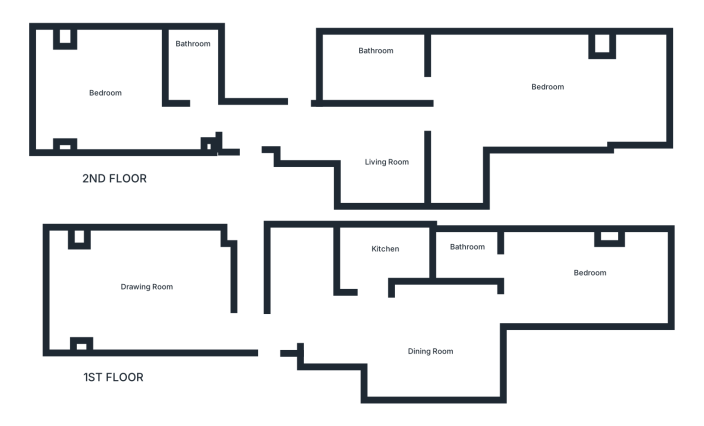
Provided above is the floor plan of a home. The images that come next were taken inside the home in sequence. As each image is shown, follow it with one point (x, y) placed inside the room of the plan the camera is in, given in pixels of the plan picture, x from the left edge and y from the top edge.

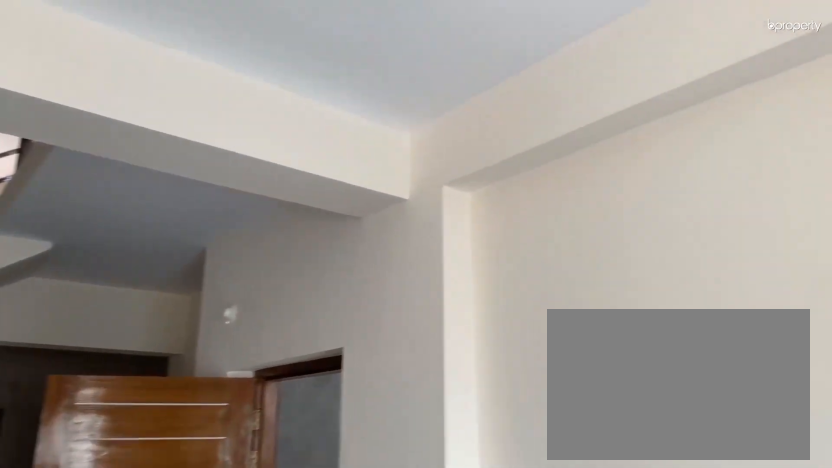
(136, 299)
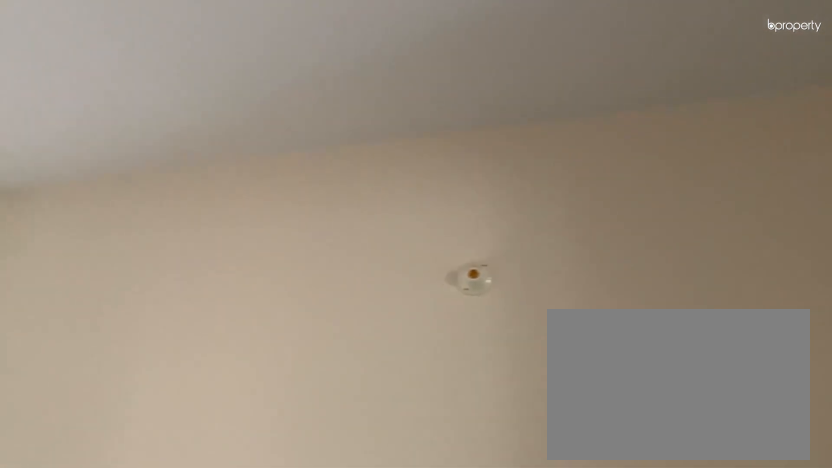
(423, 340)
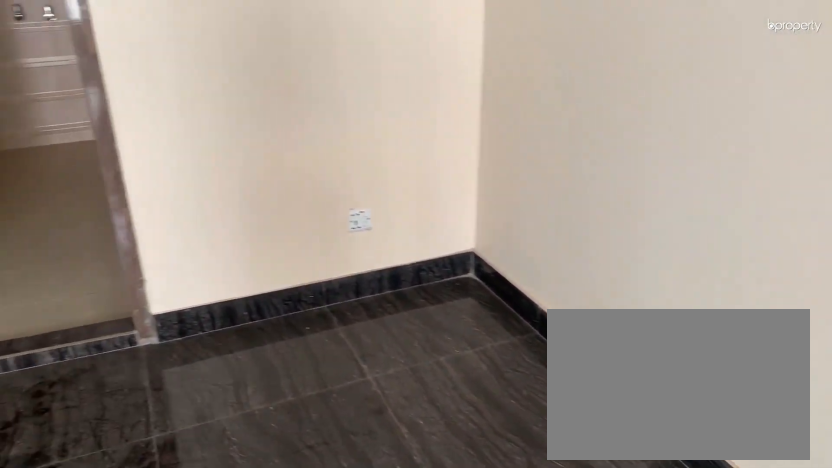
(542, 99)
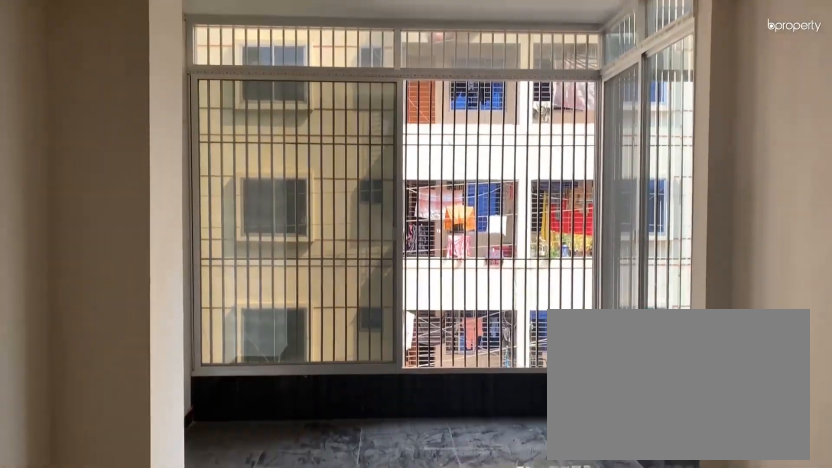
(528, 88)
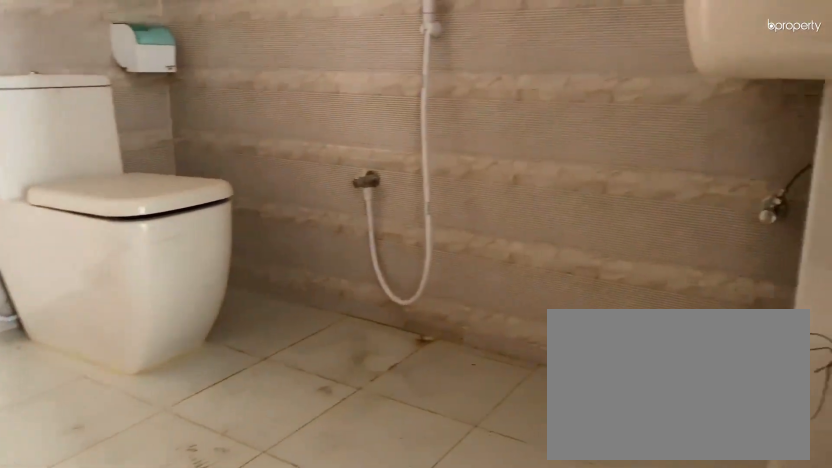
(371, 63)
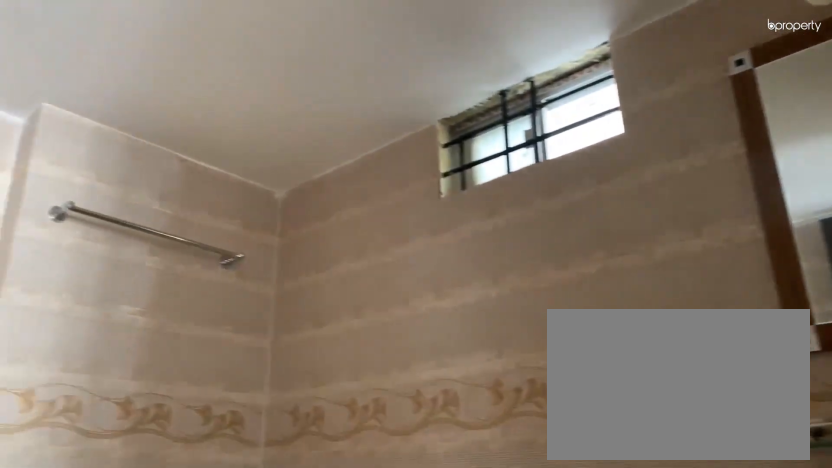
(371, 63)
